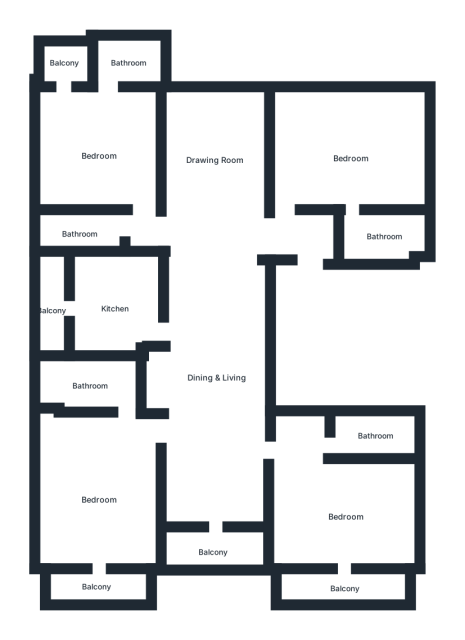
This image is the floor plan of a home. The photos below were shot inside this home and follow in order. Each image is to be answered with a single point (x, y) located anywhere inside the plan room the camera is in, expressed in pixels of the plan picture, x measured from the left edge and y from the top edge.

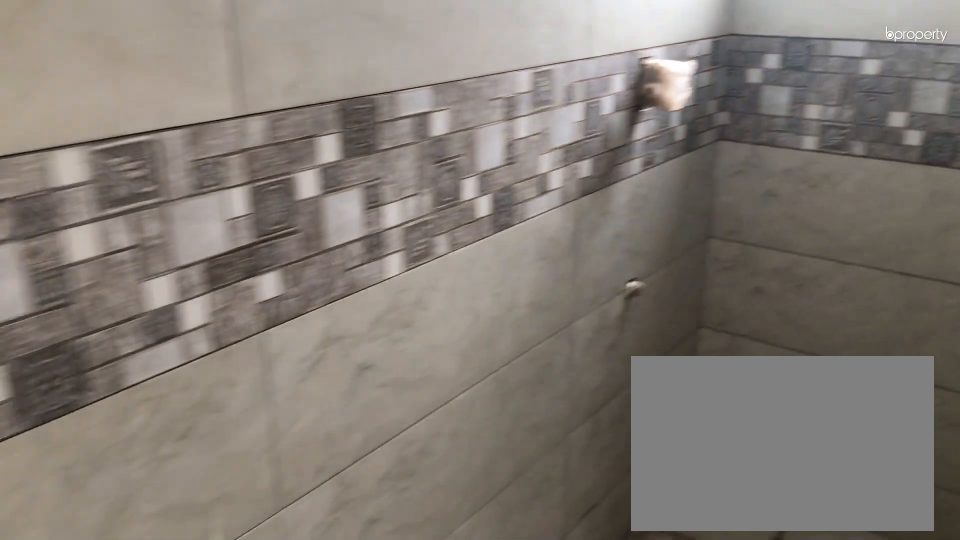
(82, 232)
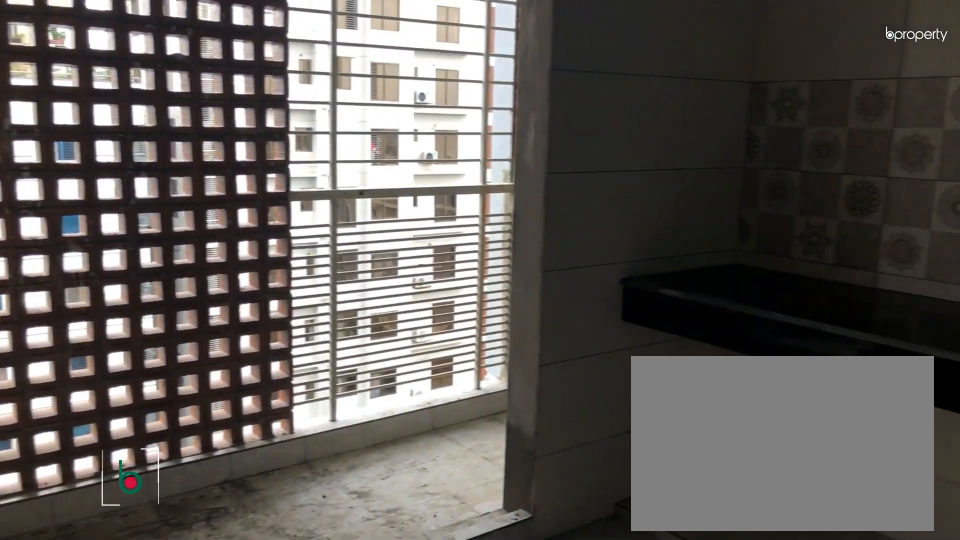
(115, 309)
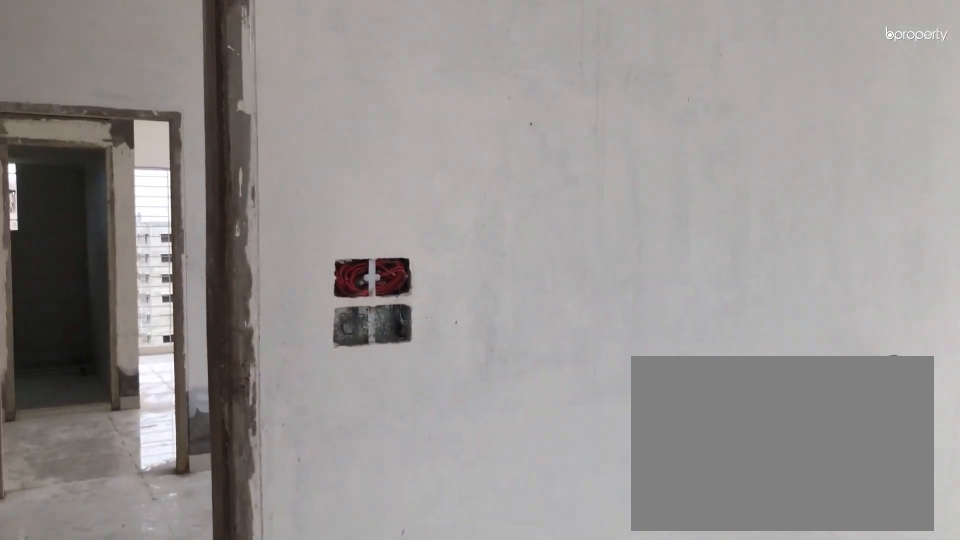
(98, 500)
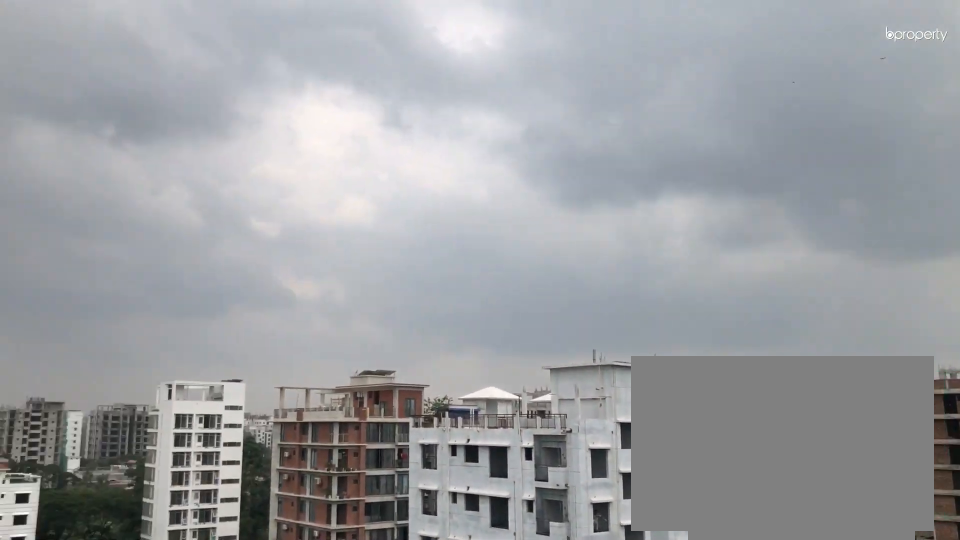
(96, 585)
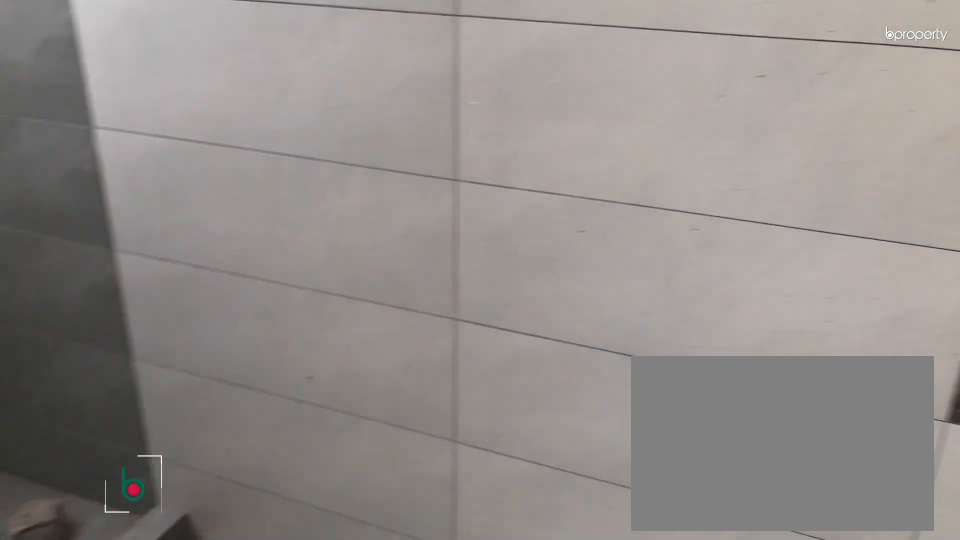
(91, 386)
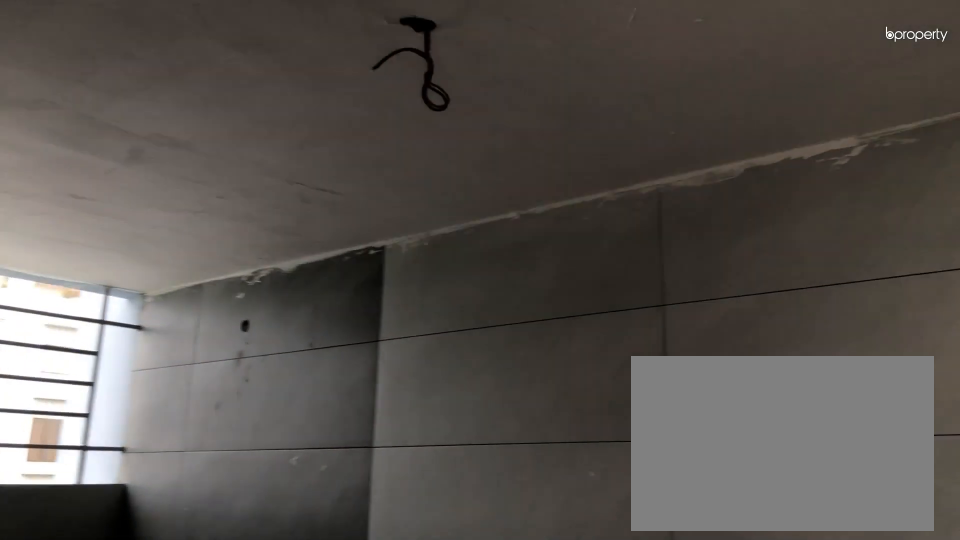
(91, 386)
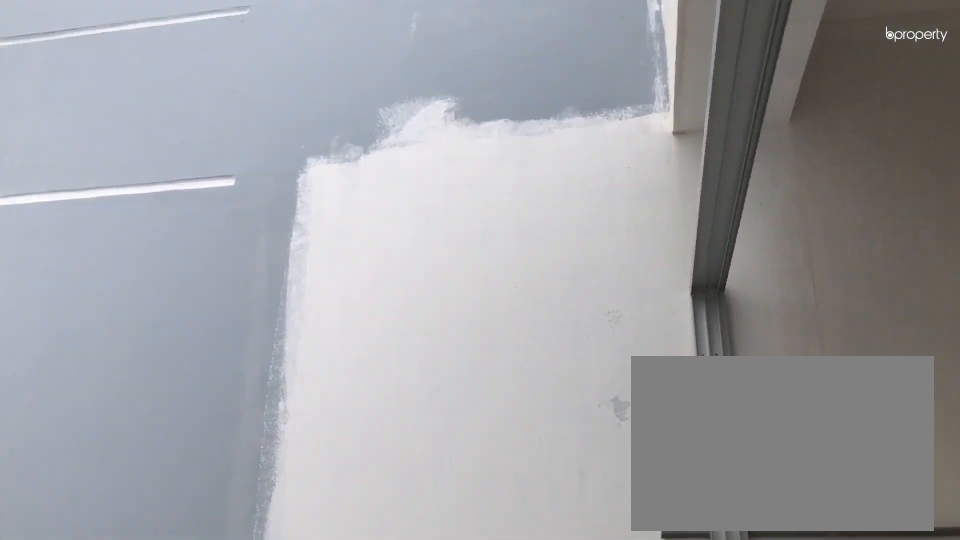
(214, 552)
